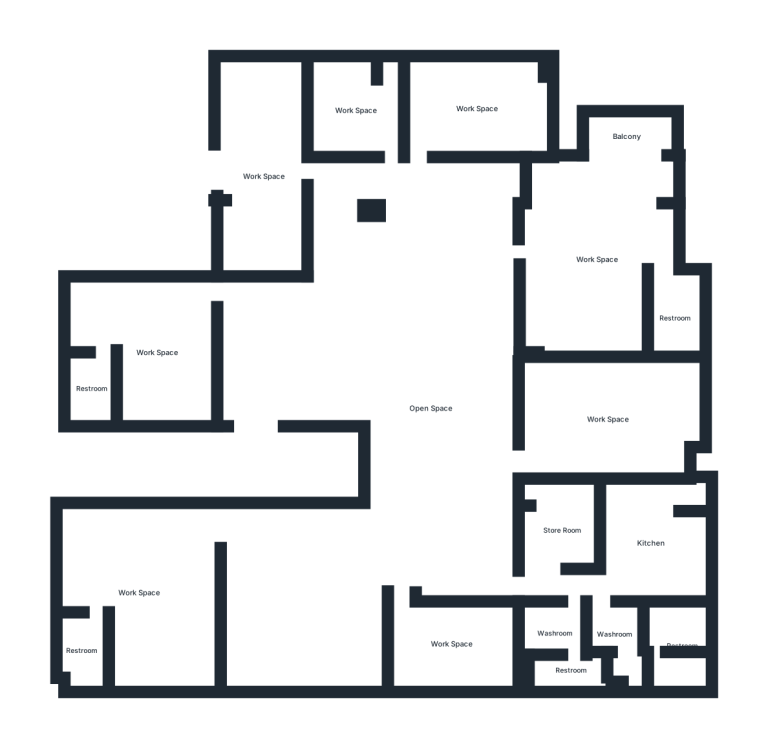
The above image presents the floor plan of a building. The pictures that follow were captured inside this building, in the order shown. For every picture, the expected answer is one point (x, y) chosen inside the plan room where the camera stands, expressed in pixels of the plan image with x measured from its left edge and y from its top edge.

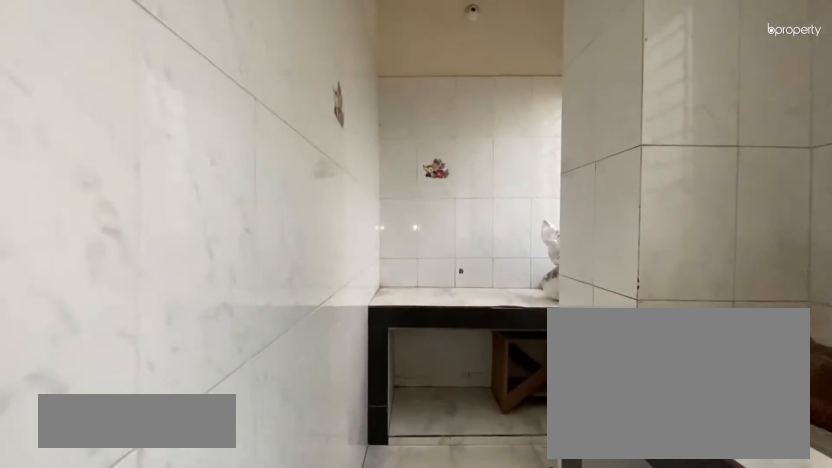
(652, 546)
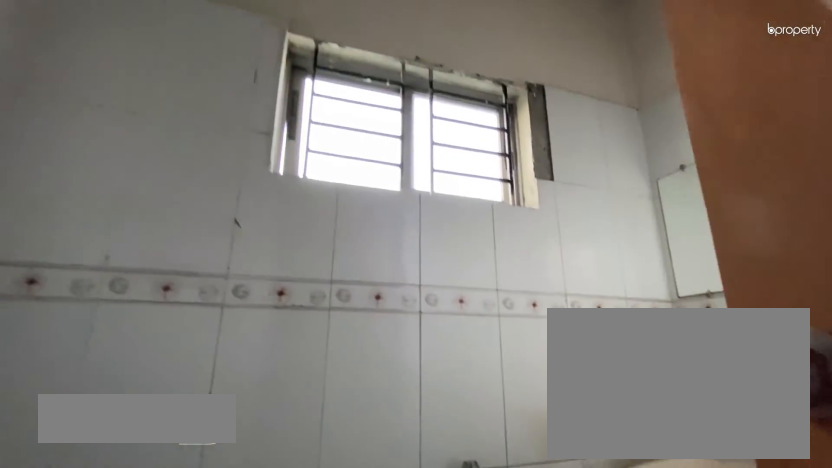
(676, 639)
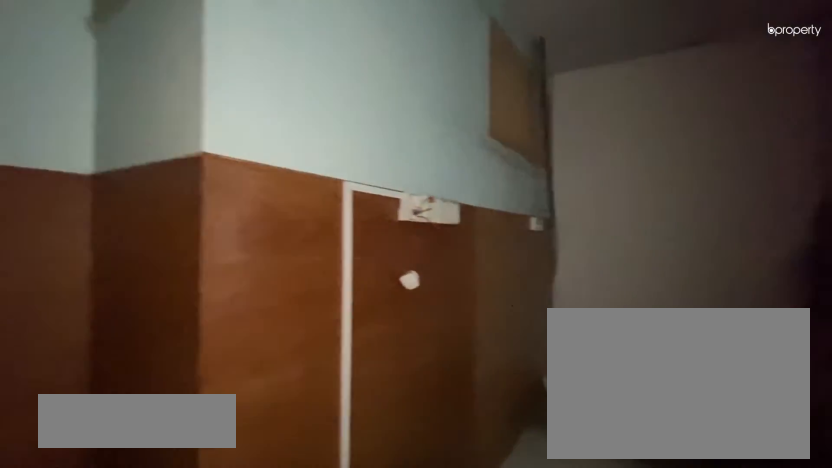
(456, 647)
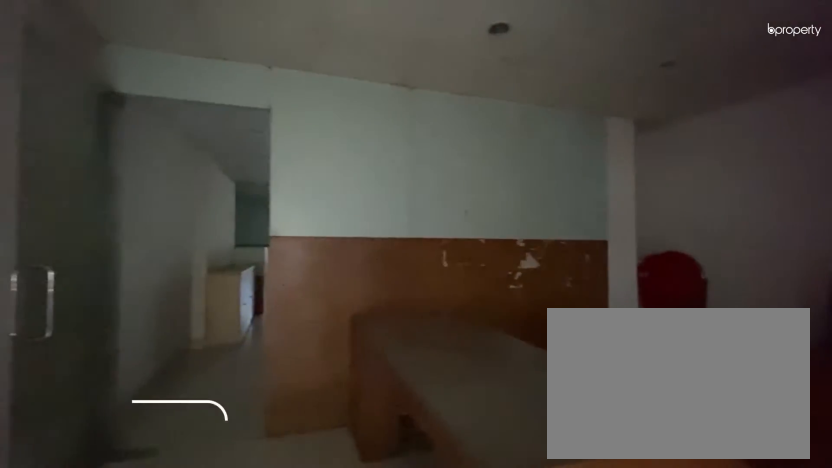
(145, 589)
